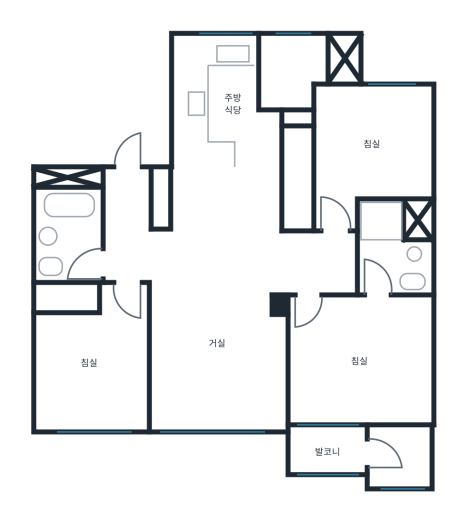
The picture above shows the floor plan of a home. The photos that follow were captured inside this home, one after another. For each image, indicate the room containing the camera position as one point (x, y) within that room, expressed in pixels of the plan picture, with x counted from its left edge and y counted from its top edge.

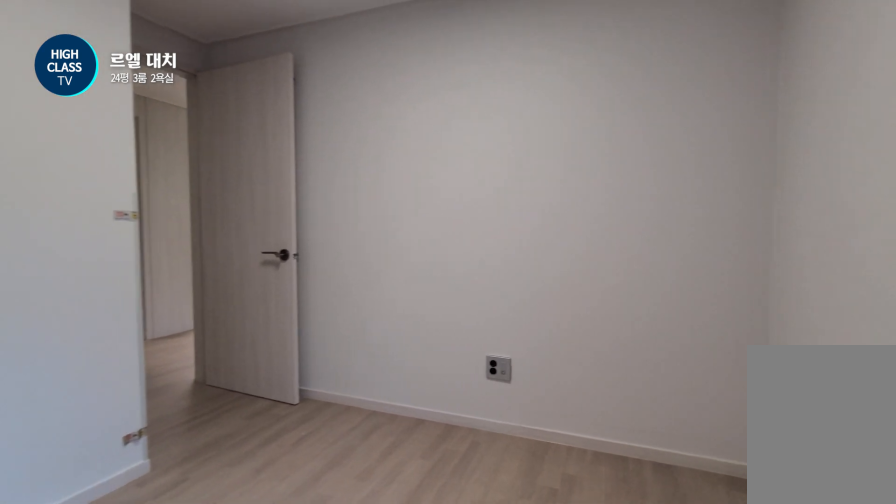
(367, 148)
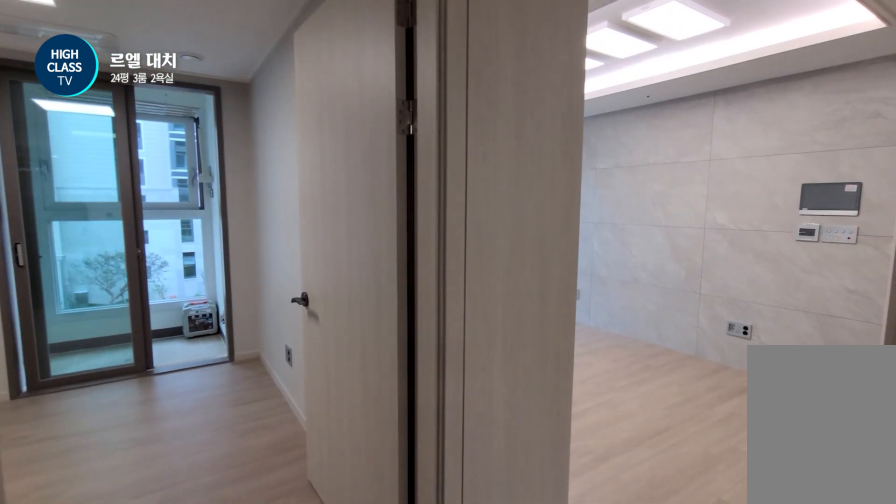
(322, 263)
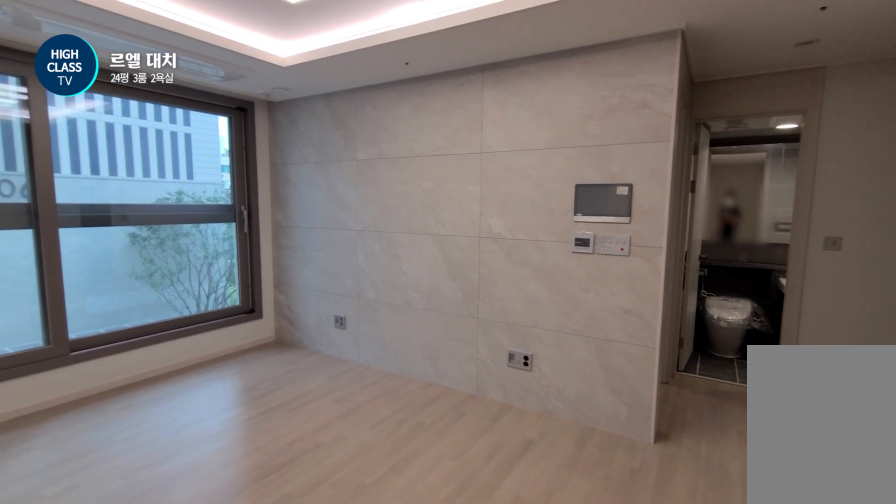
(217, 330)
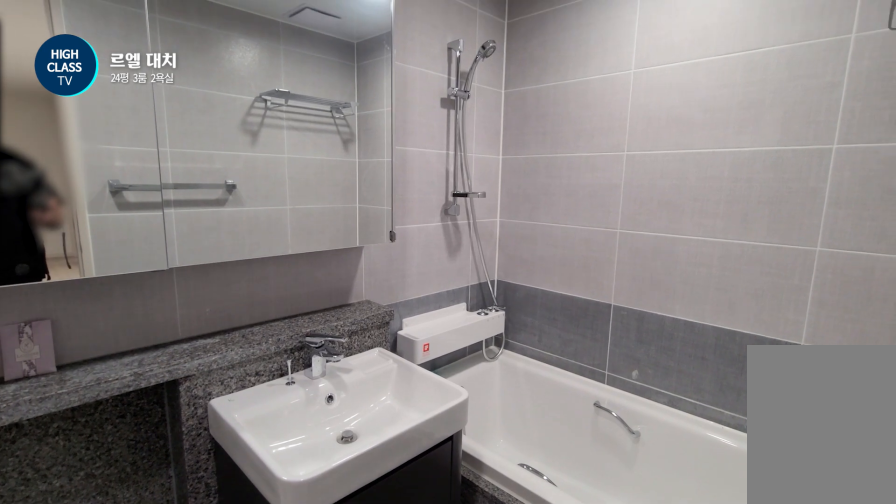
(66, 235)
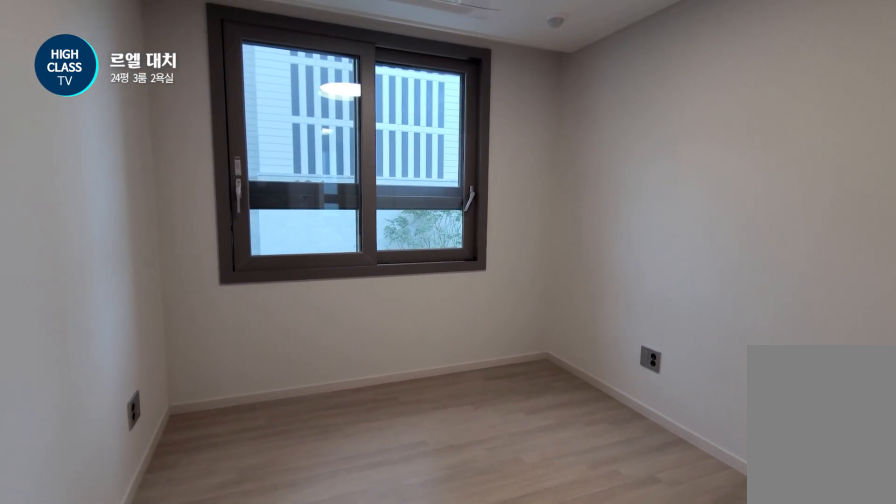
(92, 357)
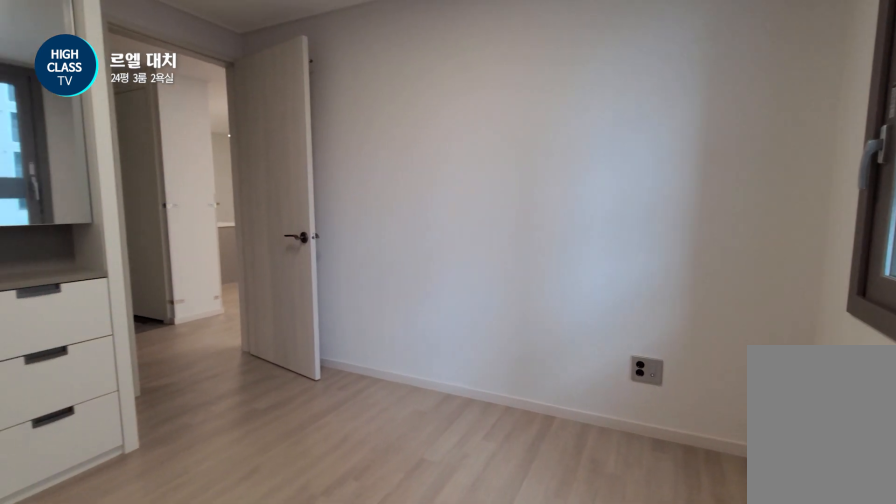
(92, 357)
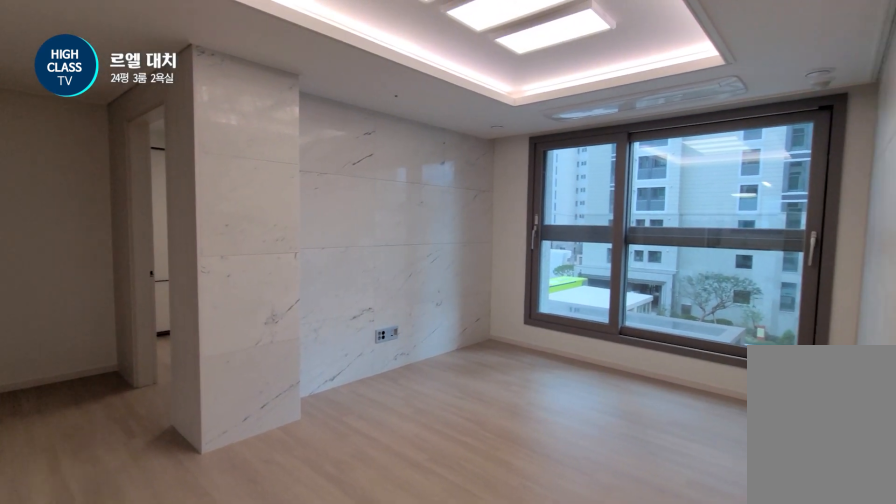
(217, 330)
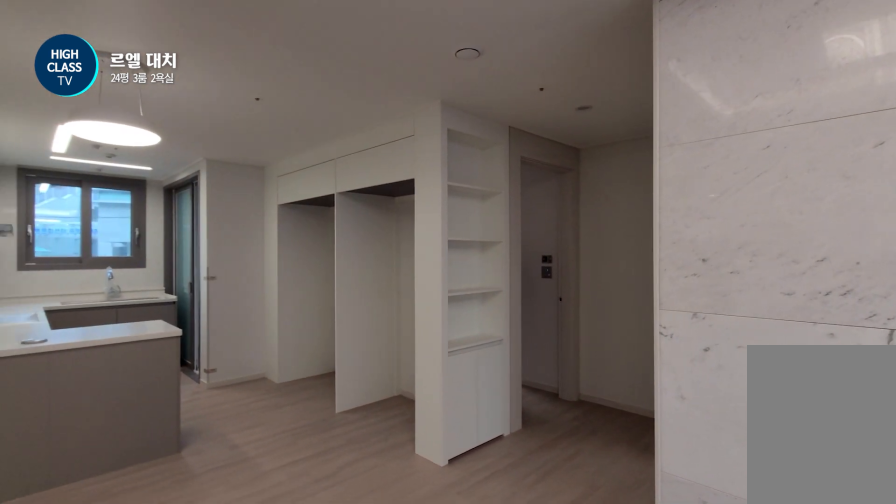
(217, 330)
